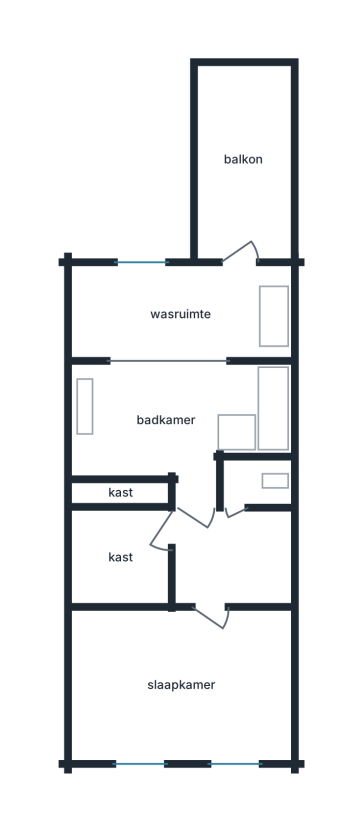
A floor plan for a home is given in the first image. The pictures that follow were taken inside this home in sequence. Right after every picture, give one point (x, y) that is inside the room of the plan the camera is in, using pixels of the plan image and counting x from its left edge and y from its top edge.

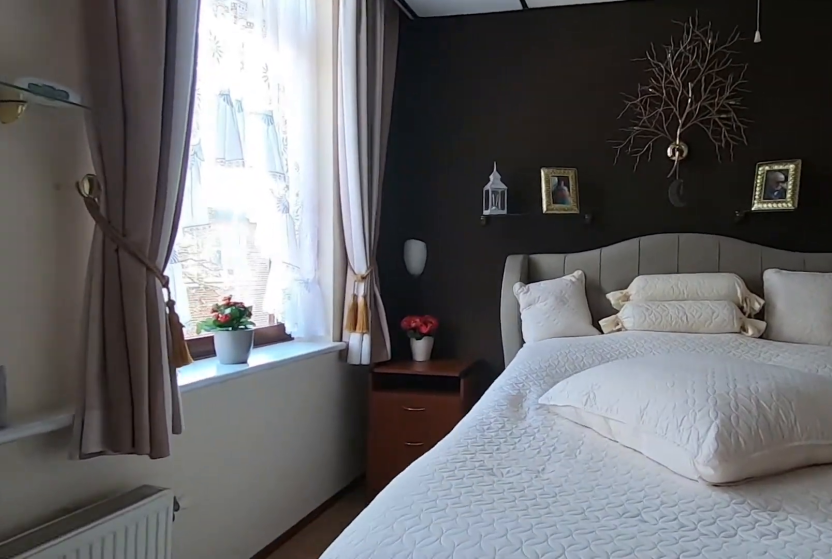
(179, 688)
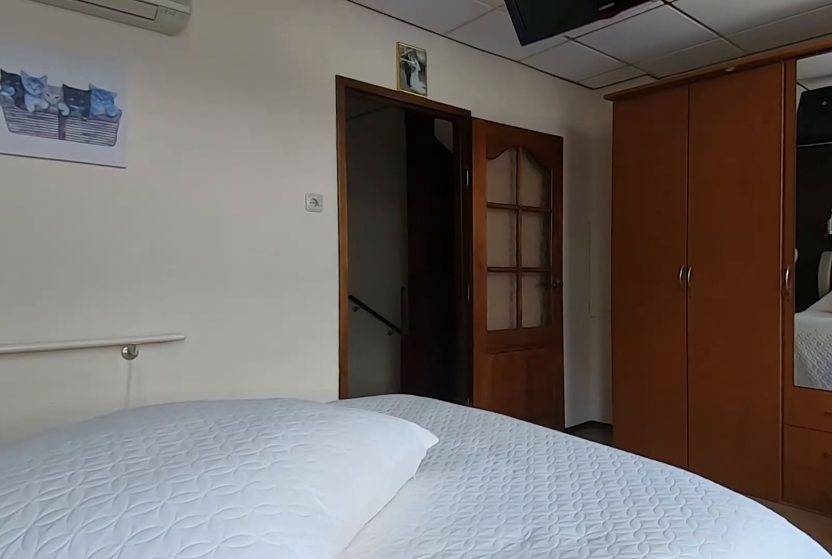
(179, 688)
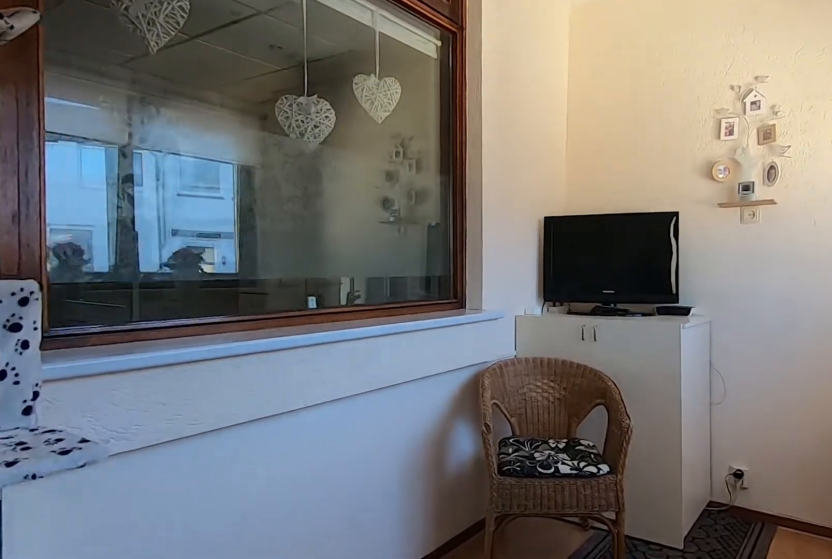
(156, 312)
